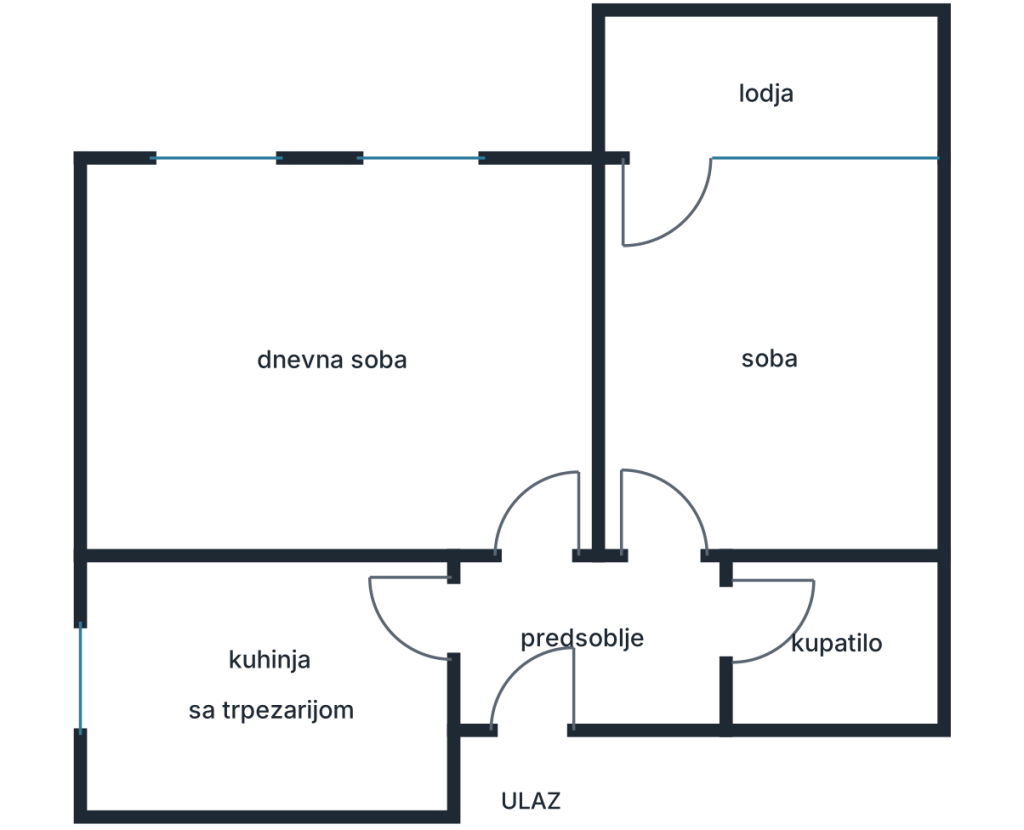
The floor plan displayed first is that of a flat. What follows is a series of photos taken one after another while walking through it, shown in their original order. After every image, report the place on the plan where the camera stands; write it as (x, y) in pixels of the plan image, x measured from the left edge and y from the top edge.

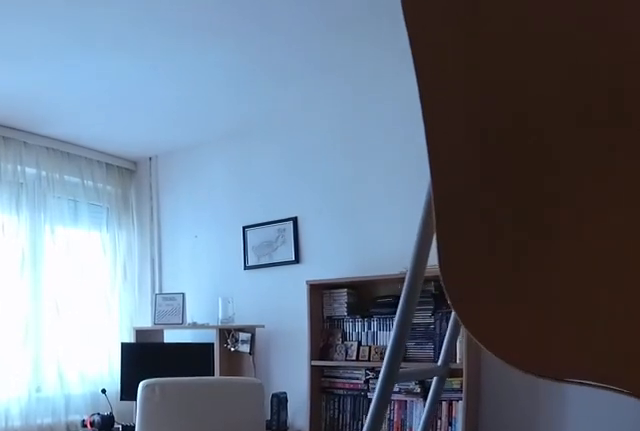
(644, 520)
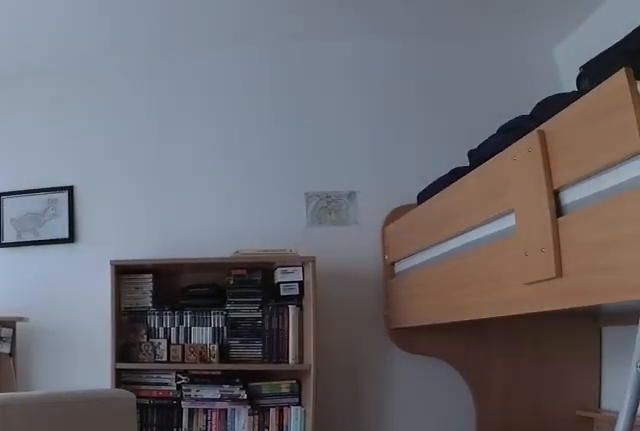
(662, 458)
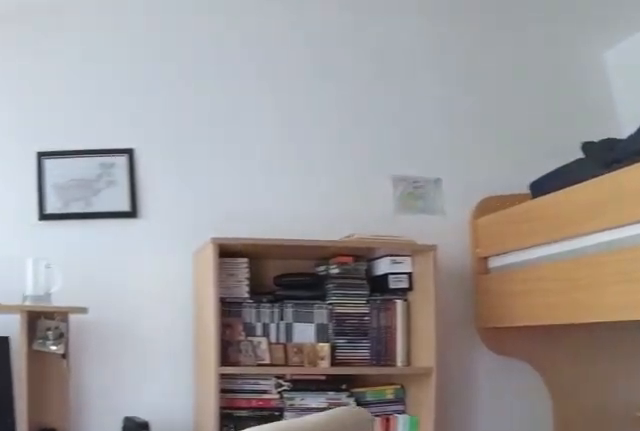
(673, 368)
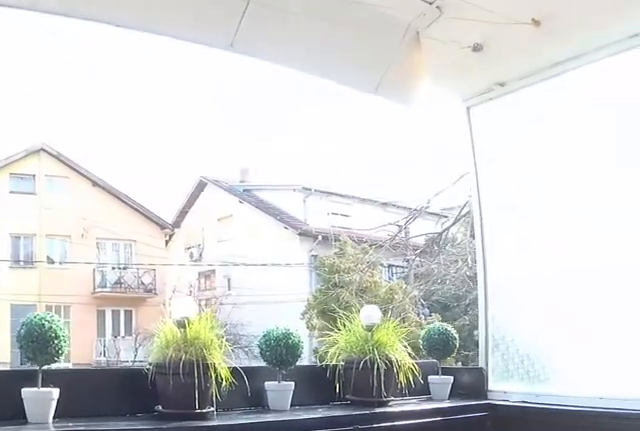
(686, 192)
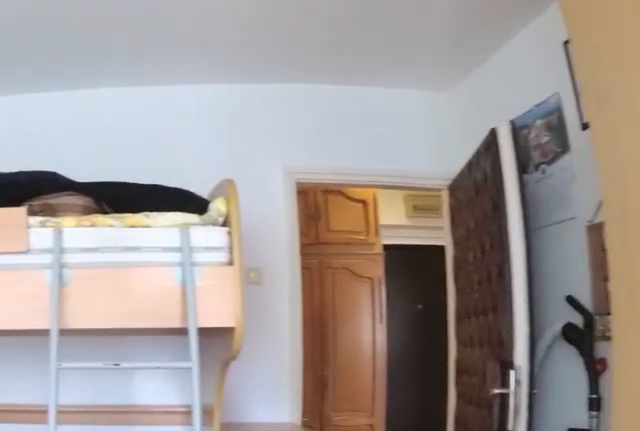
(687, 145)
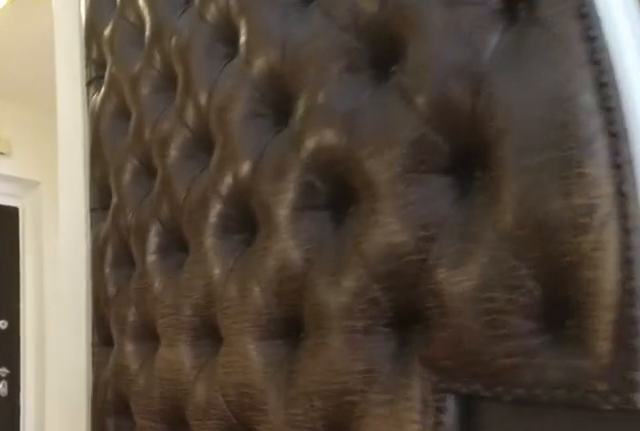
(688, 443)
